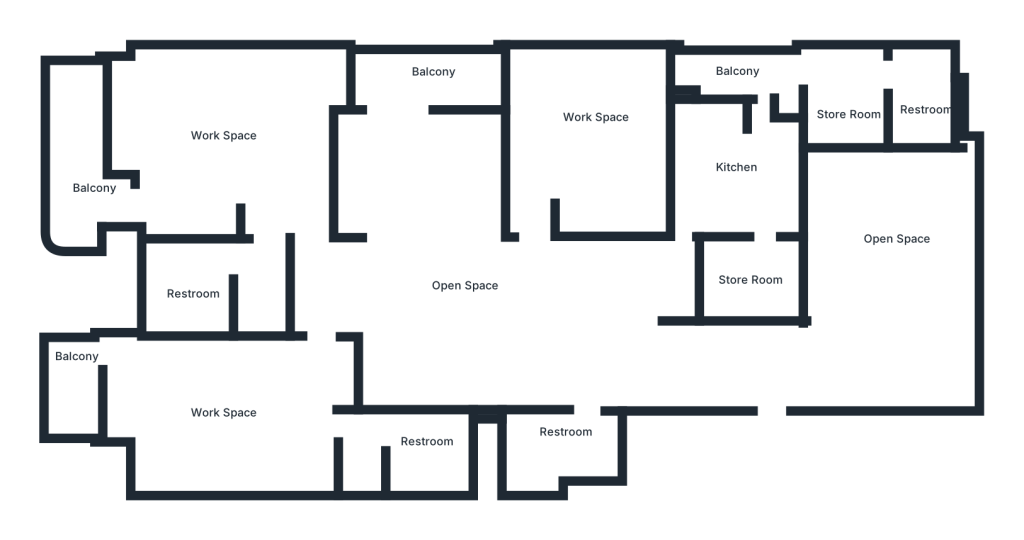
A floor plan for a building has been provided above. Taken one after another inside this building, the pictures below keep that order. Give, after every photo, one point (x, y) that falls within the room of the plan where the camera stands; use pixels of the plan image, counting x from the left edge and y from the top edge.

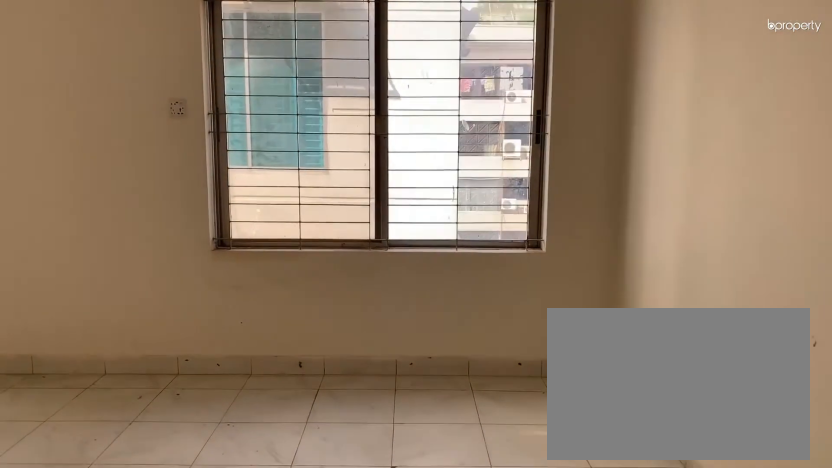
(898, 277)
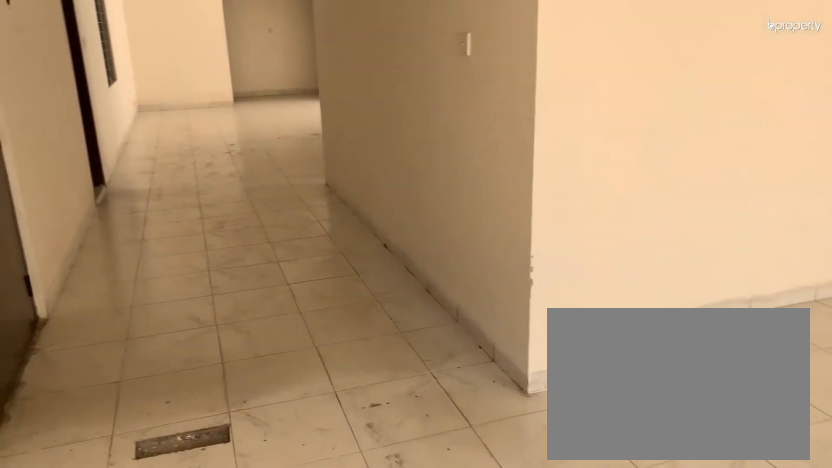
(898, 277)
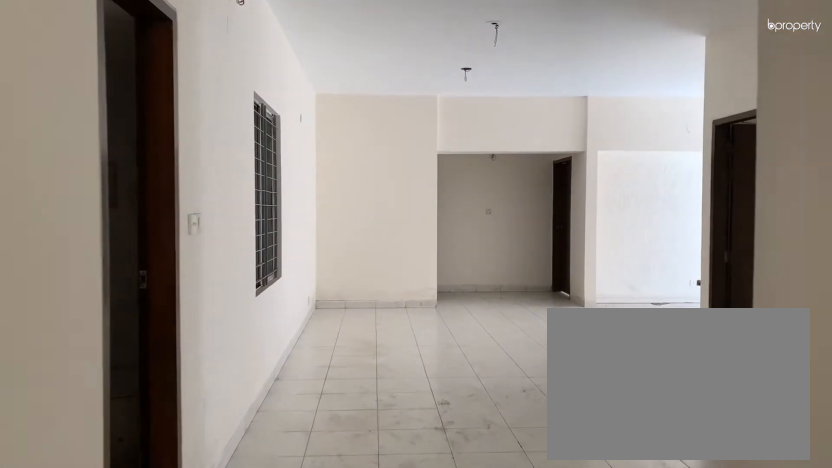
(600, 346)
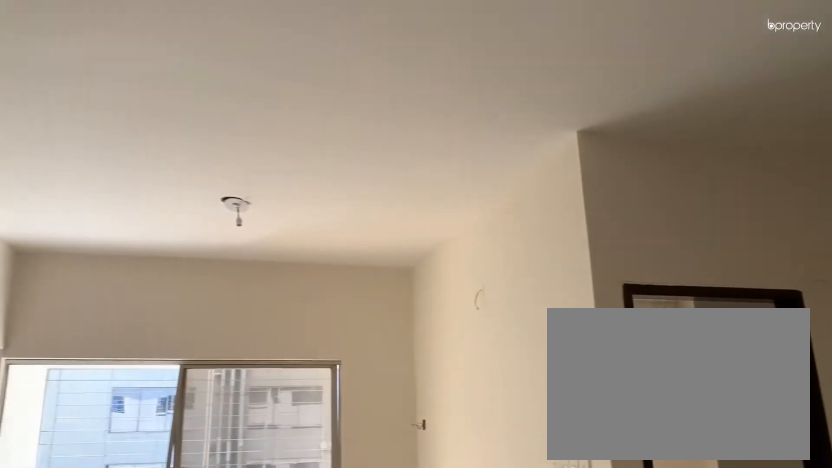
(480, 313)
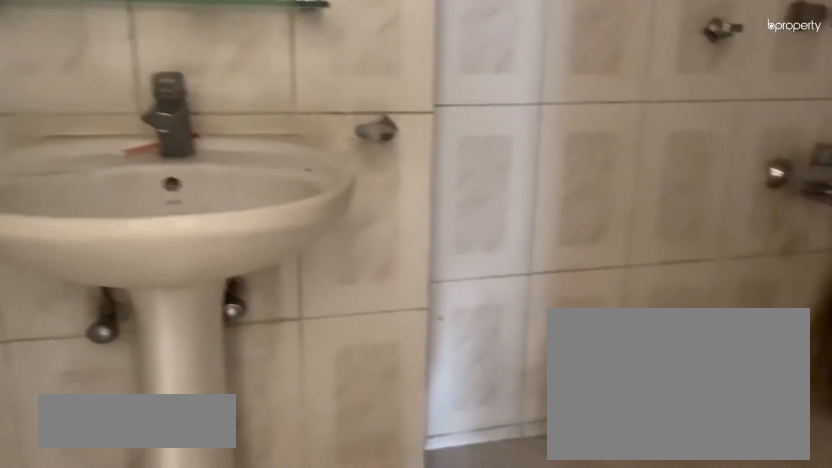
(579, 437)
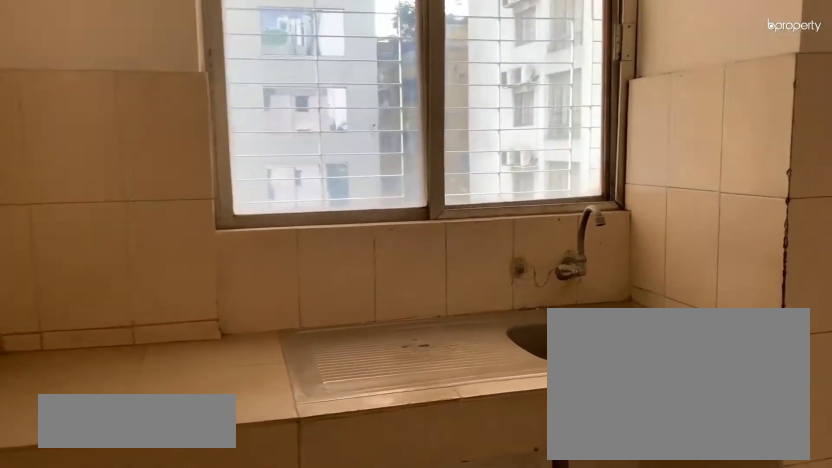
(751, 179)
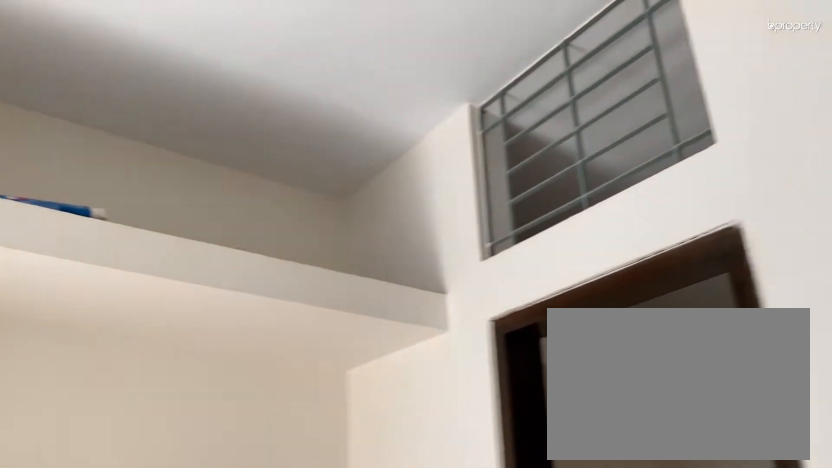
(751, 179)
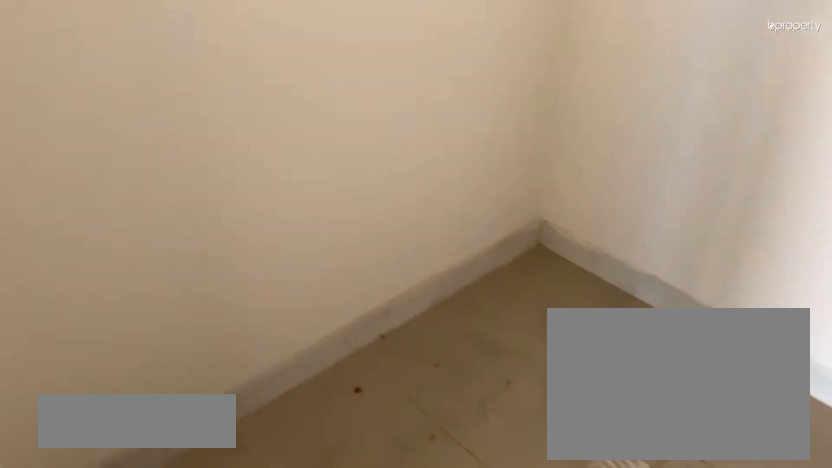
(753, 283)
